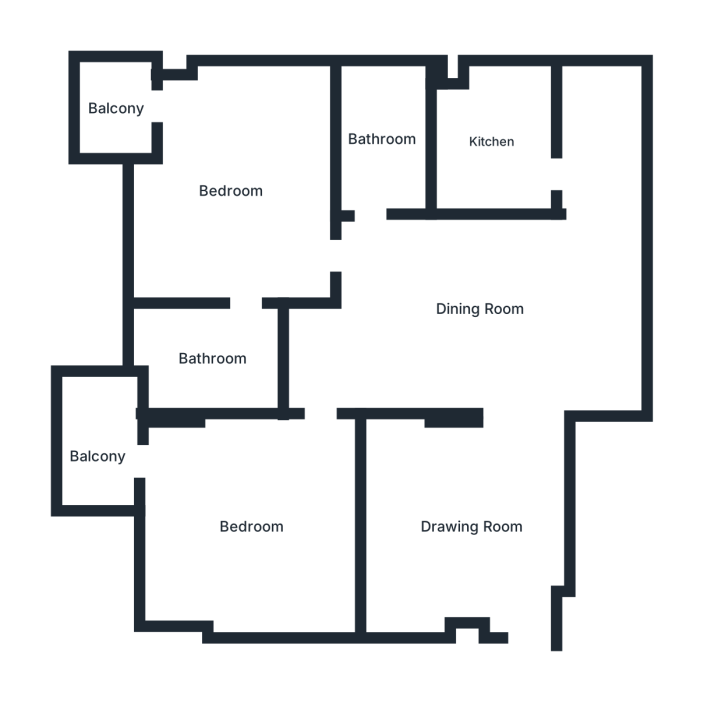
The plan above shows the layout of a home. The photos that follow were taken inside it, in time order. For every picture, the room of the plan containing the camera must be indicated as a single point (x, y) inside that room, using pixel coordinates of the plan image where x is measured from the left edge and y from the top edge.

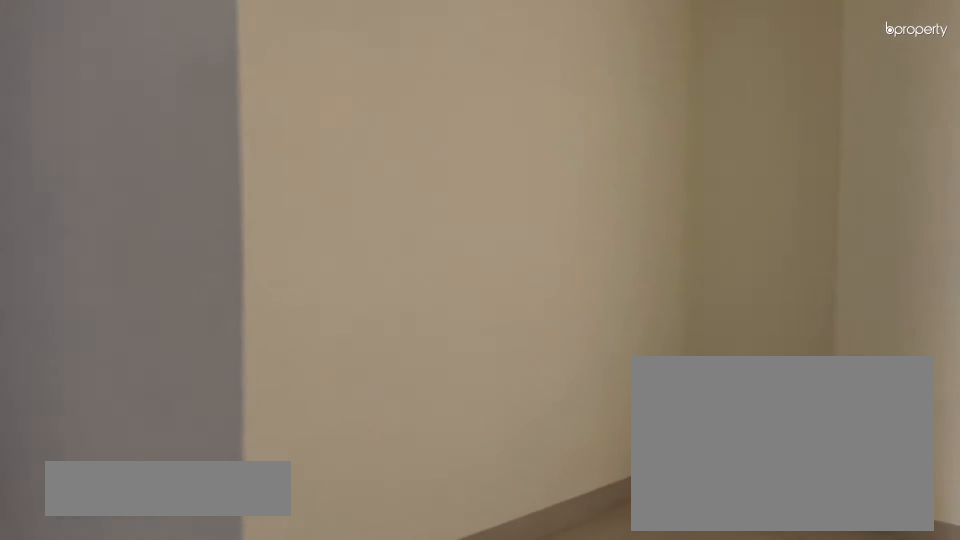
(470, 530)
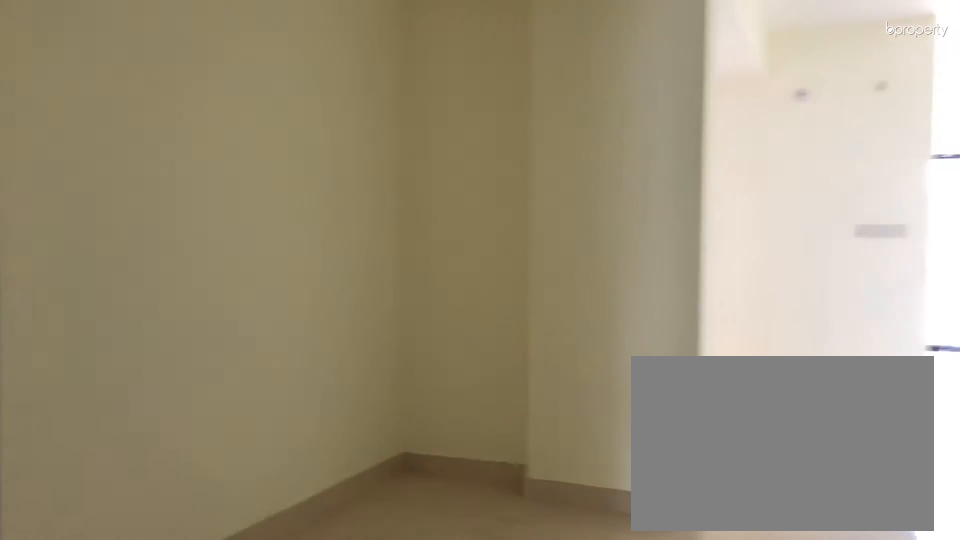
(470, 530)
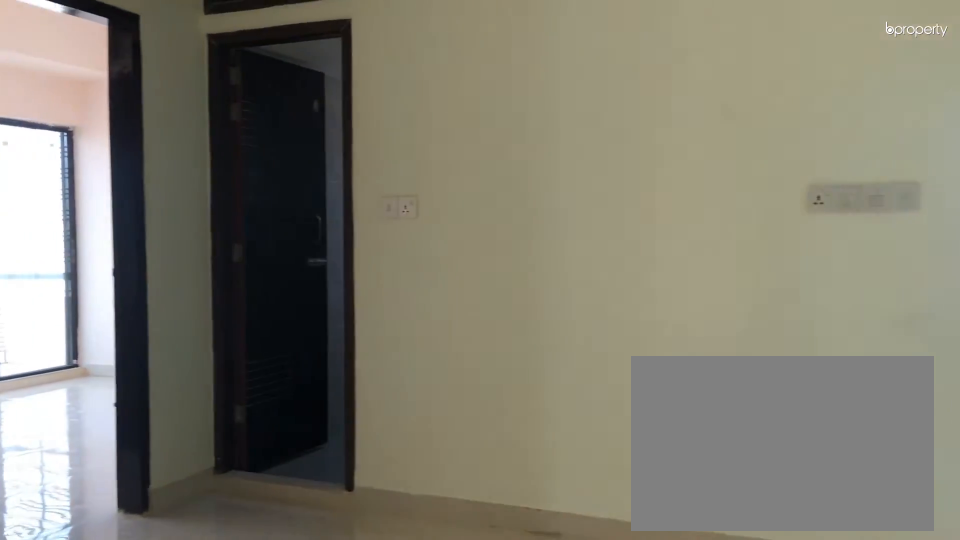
(479, 311)
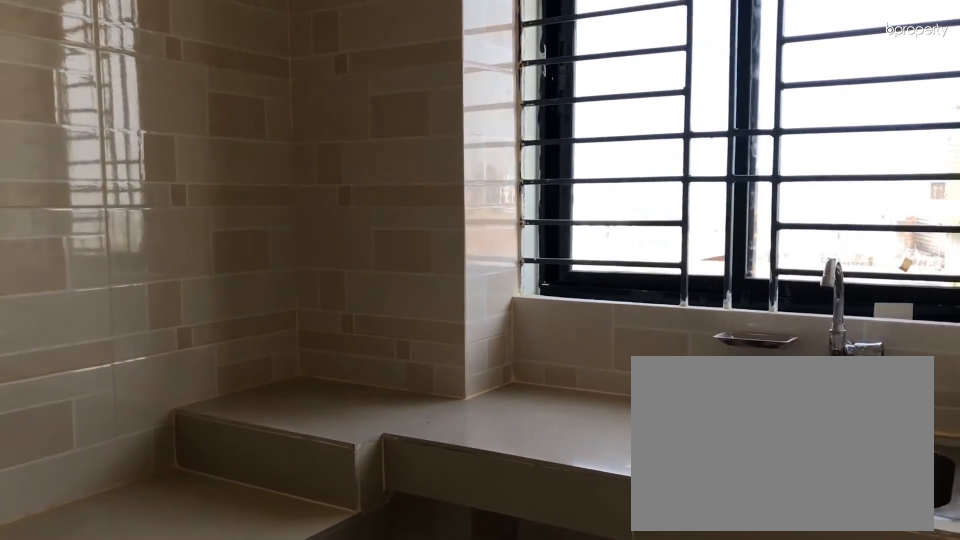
(493, 142)
